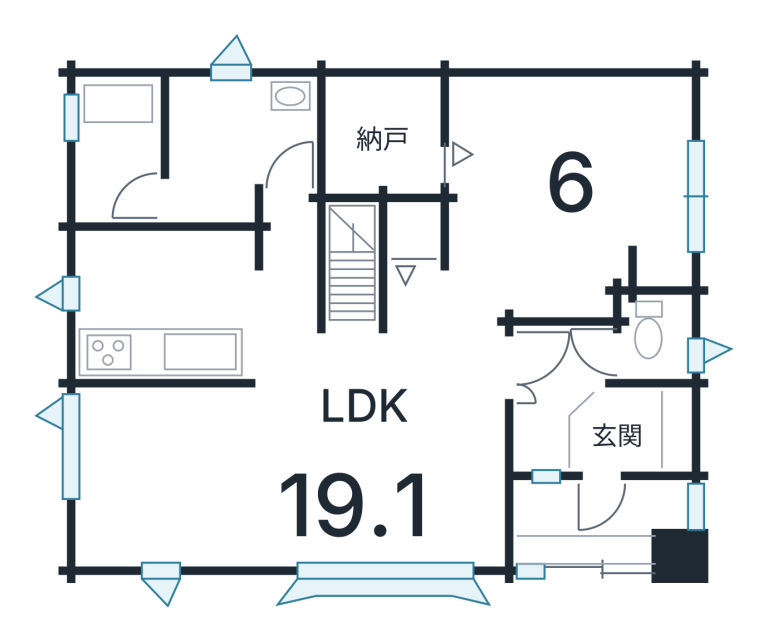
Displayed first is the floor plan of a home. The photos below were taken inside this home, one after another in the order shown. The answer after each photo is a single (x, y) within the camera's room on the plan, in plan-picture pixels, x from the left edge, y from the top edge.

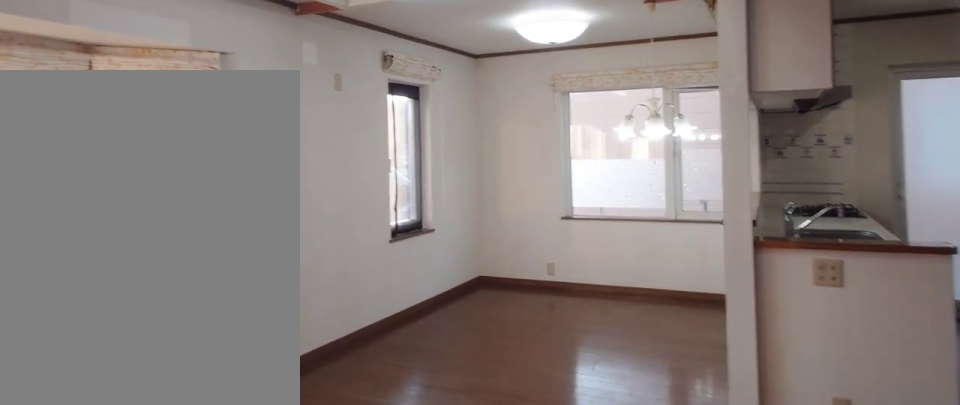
(385, 494)
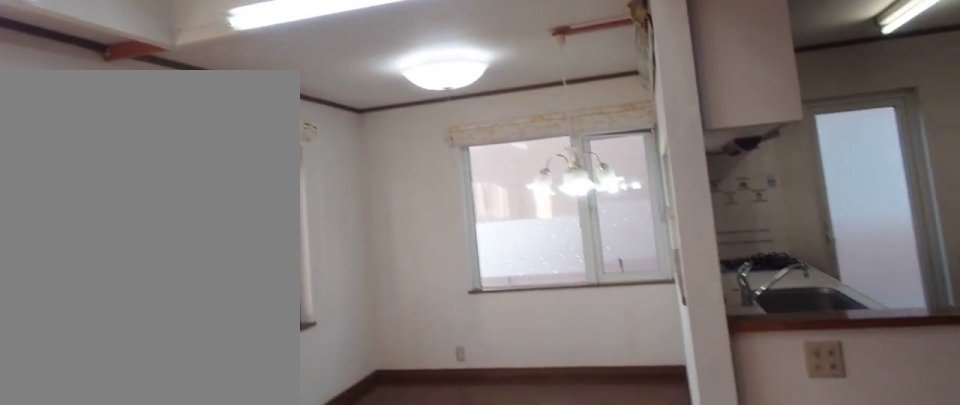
(385, 494)
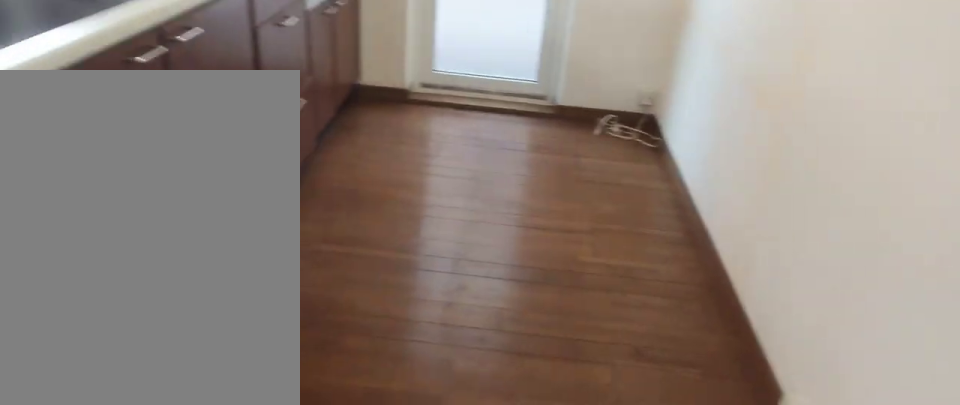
(173, 305)
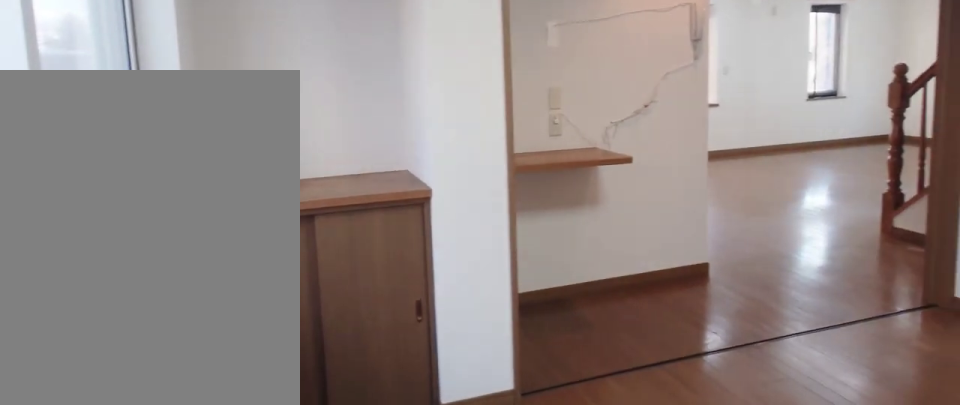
(564, 189)
